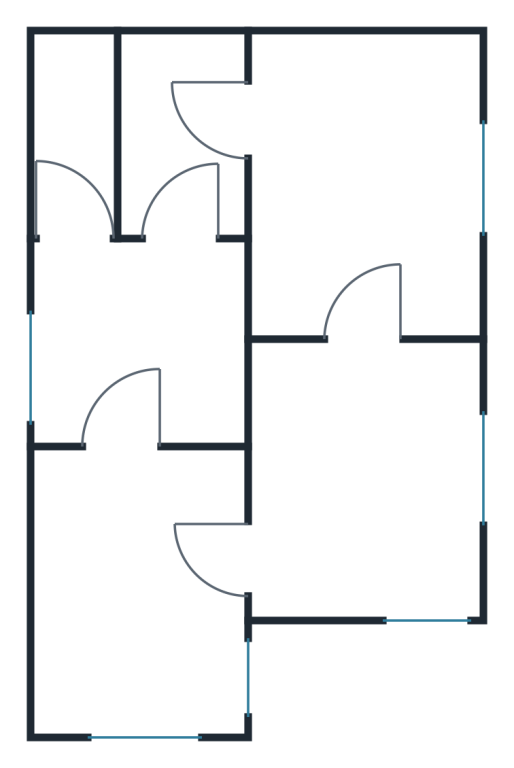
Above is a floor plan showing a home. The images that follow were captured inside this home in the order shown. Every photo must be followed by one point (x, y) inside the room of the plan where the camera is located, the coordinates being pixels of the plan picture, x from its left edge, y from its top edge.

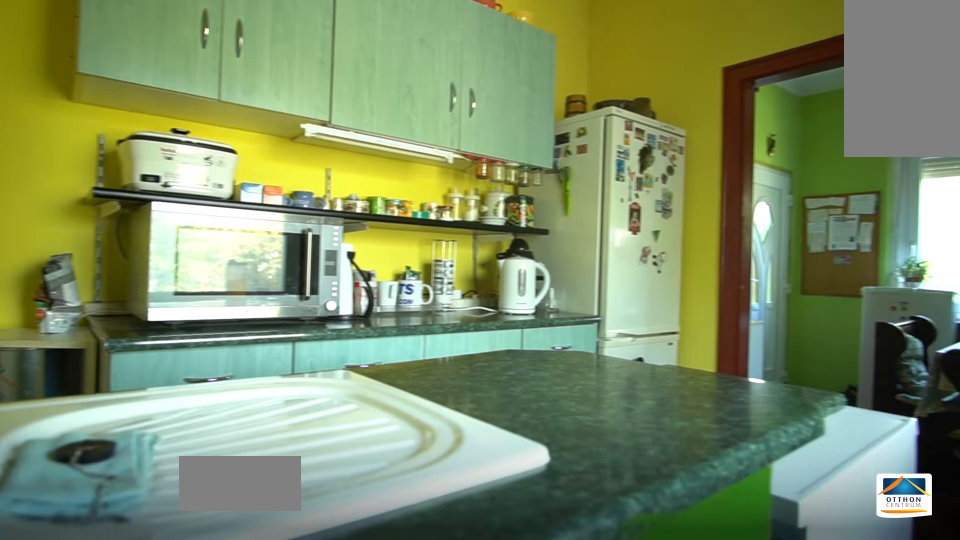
(139, 336)
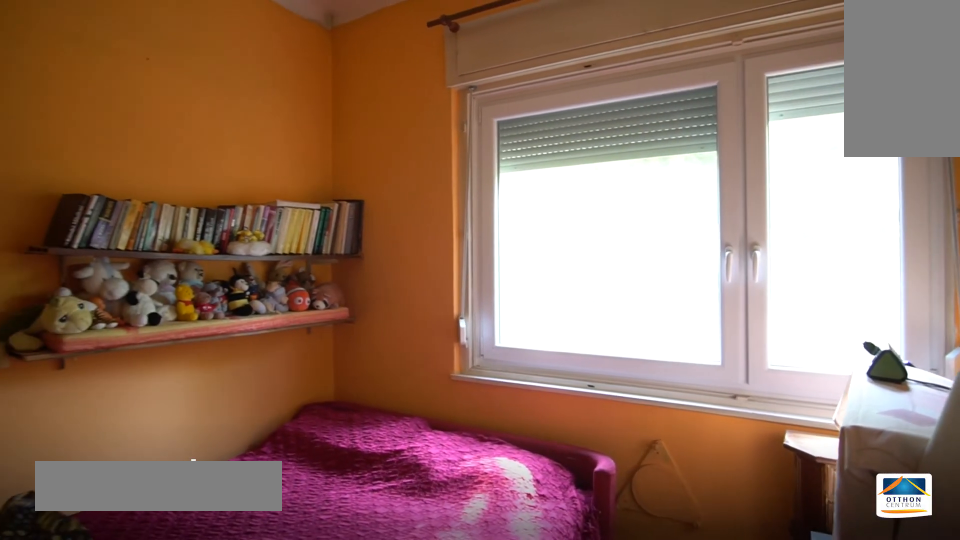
(368, 168)
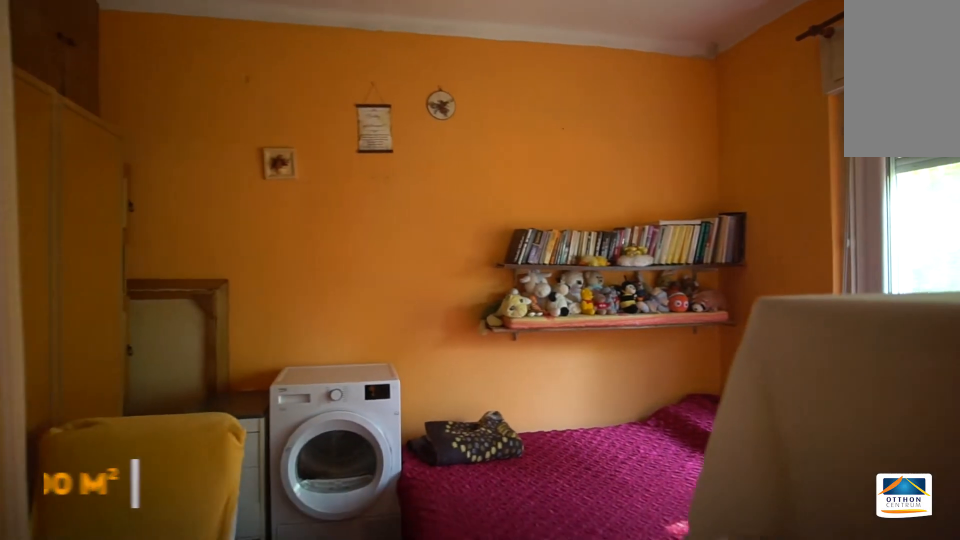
(369, 168)
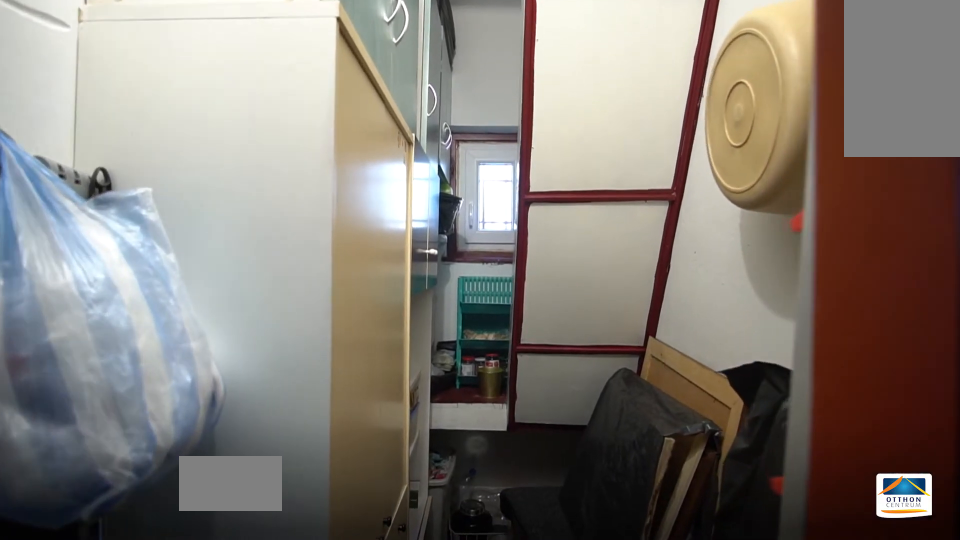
(84, 124)
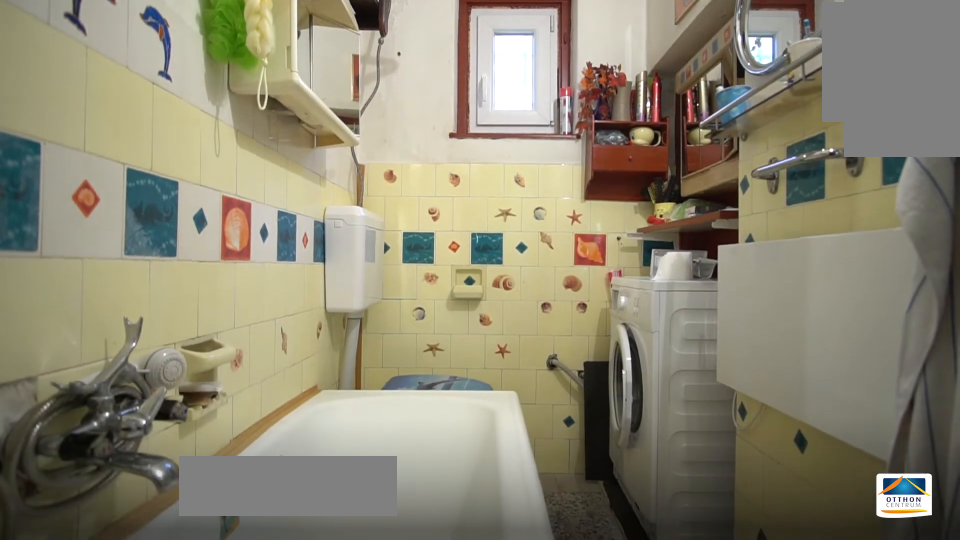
(186, 130)
